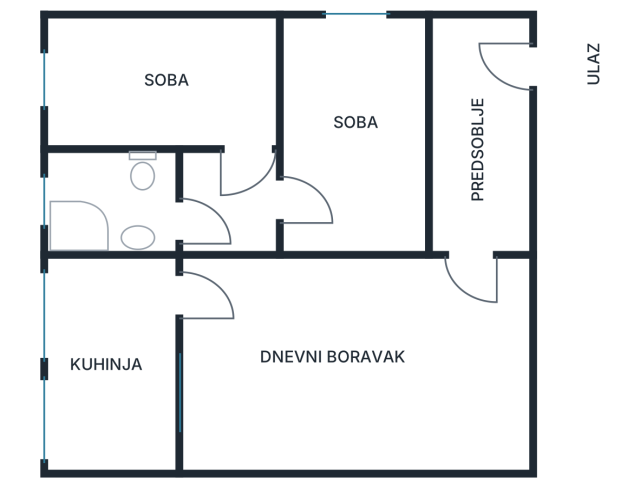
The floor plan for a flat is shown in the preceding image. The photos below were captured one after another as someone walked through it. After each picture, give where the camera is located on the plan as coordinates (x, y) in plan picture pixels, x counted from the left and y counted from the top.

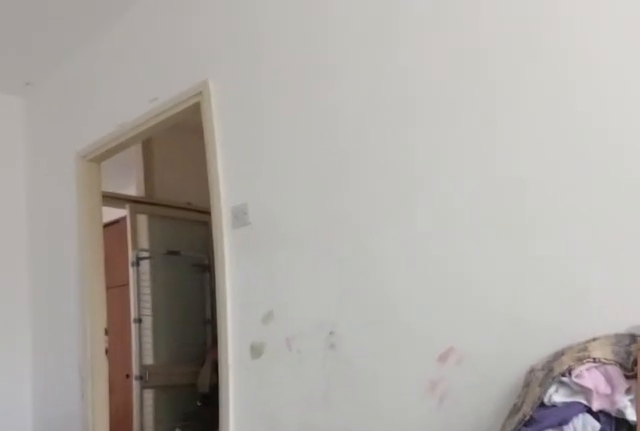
(49, 67)
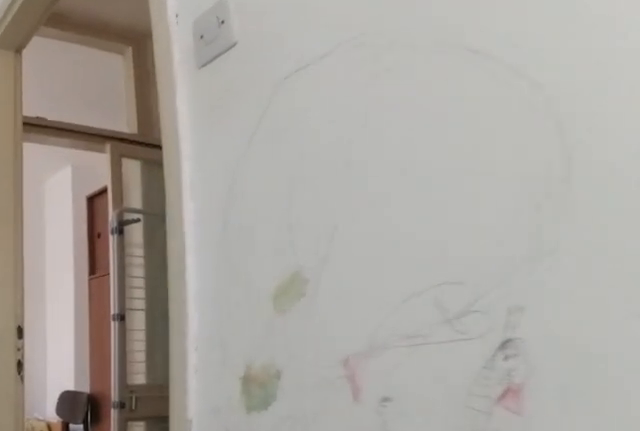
(177, 86)
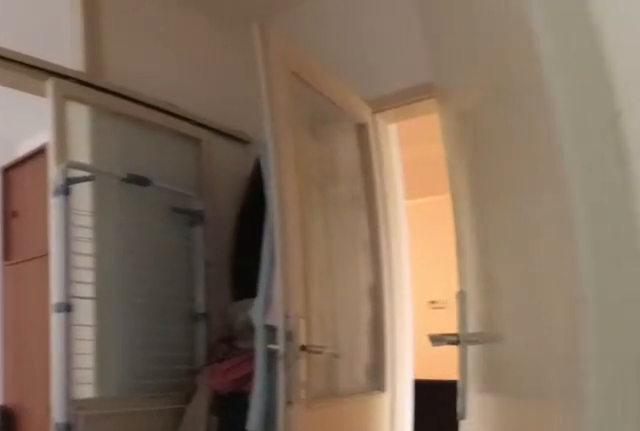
(219, 103)
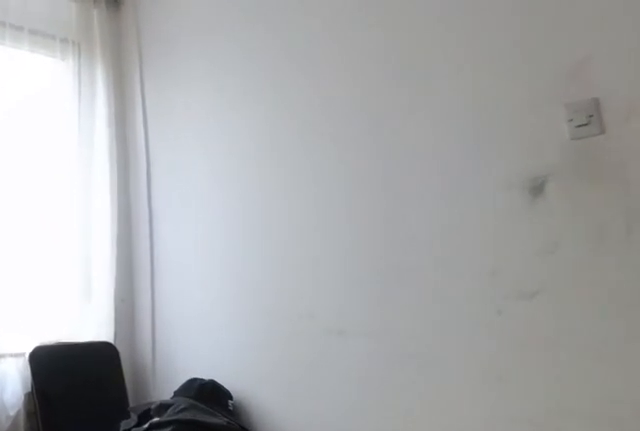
(332, 169)
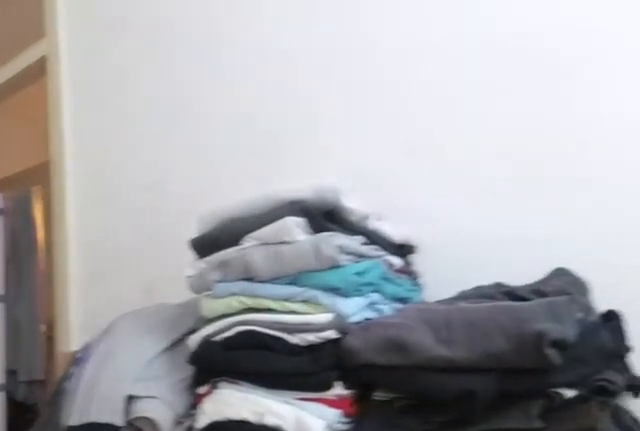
(352, 43)
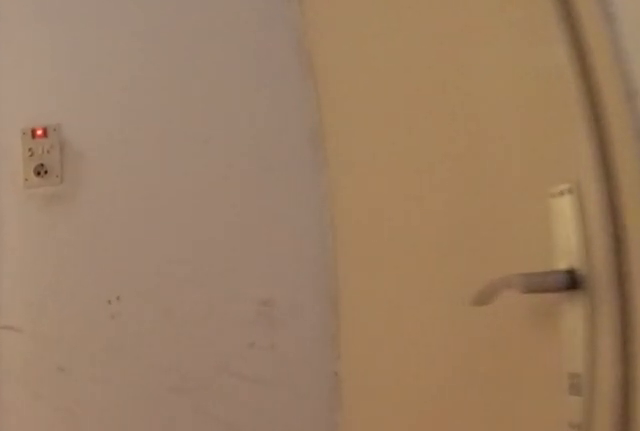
(309, 216)
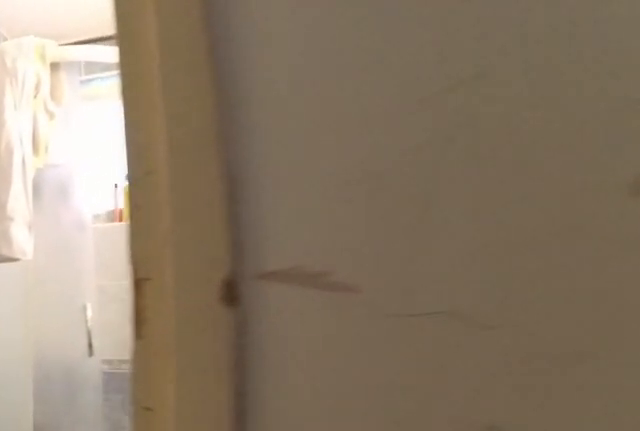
(240, 218)
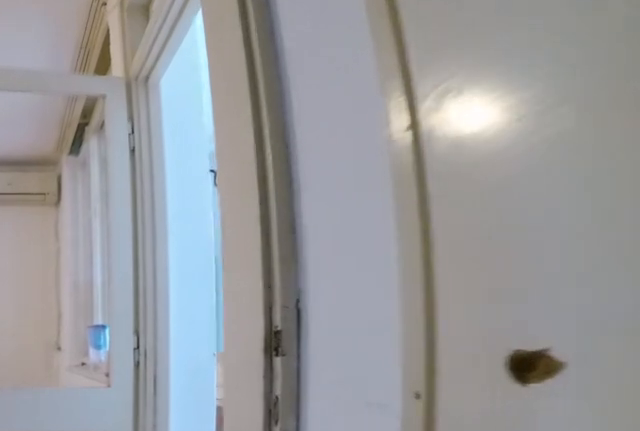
(233, 204)
